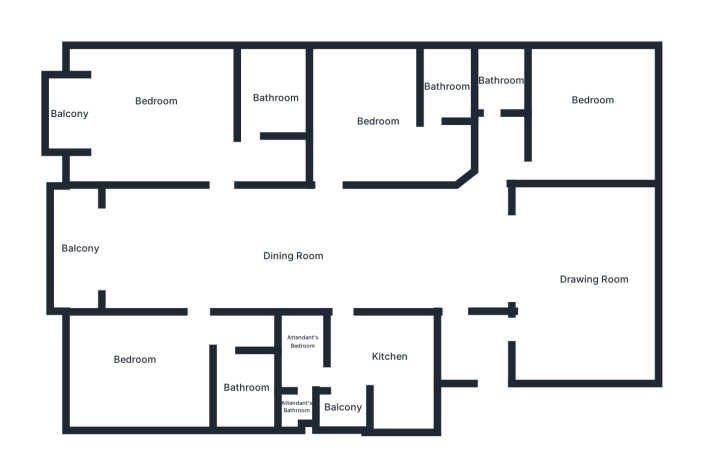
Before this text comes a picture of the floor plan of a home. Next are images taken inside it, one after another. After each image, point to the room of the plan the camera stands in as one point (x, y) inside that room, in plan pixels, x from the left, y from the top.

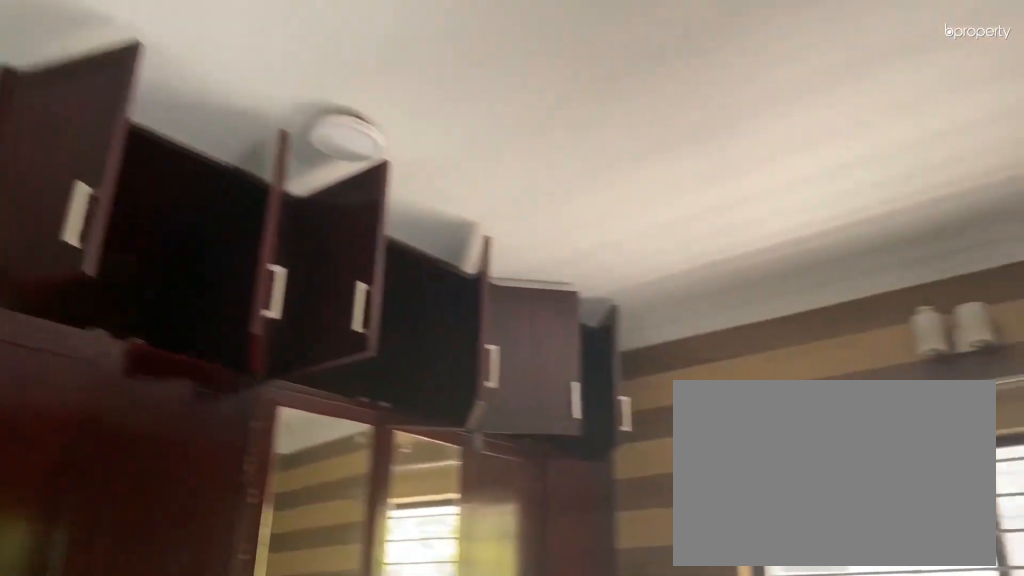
(591, 104)
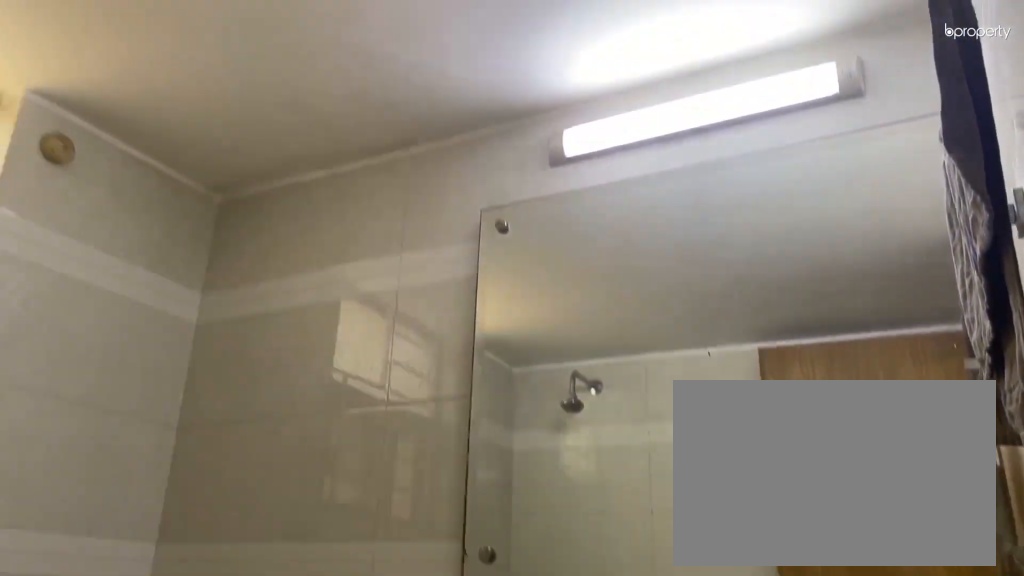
(497, 74)
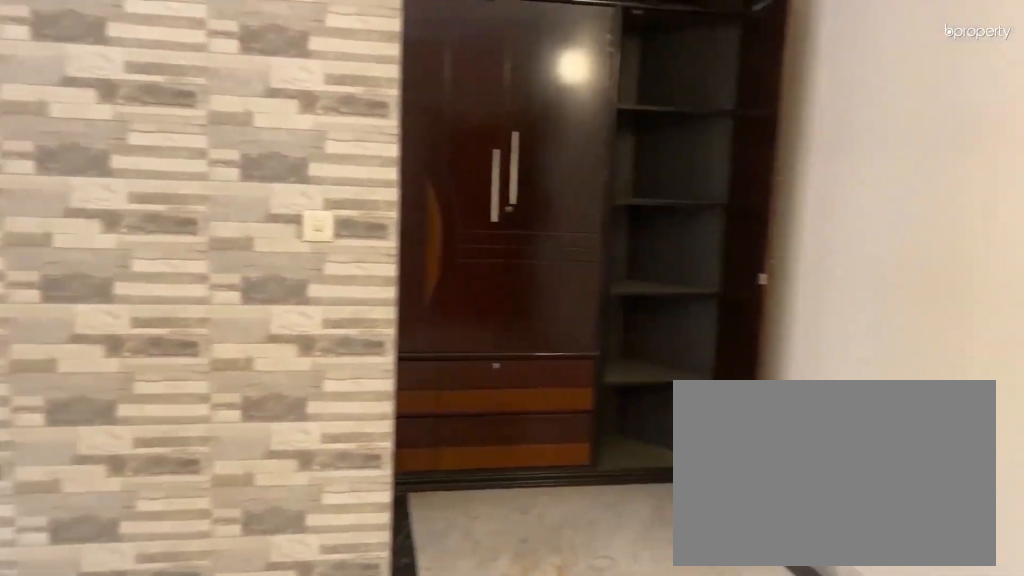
(390, 126)
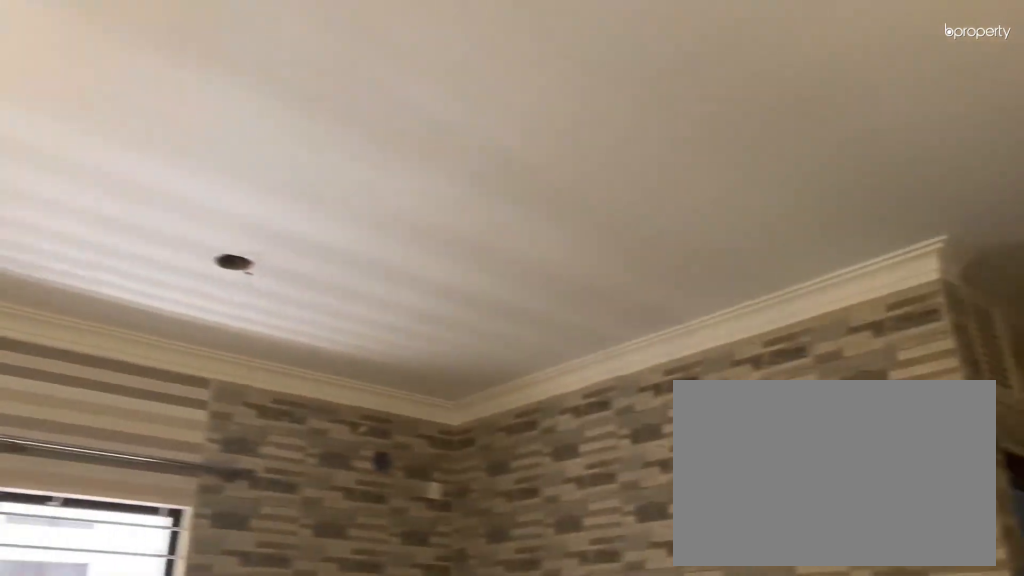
(390, 126)
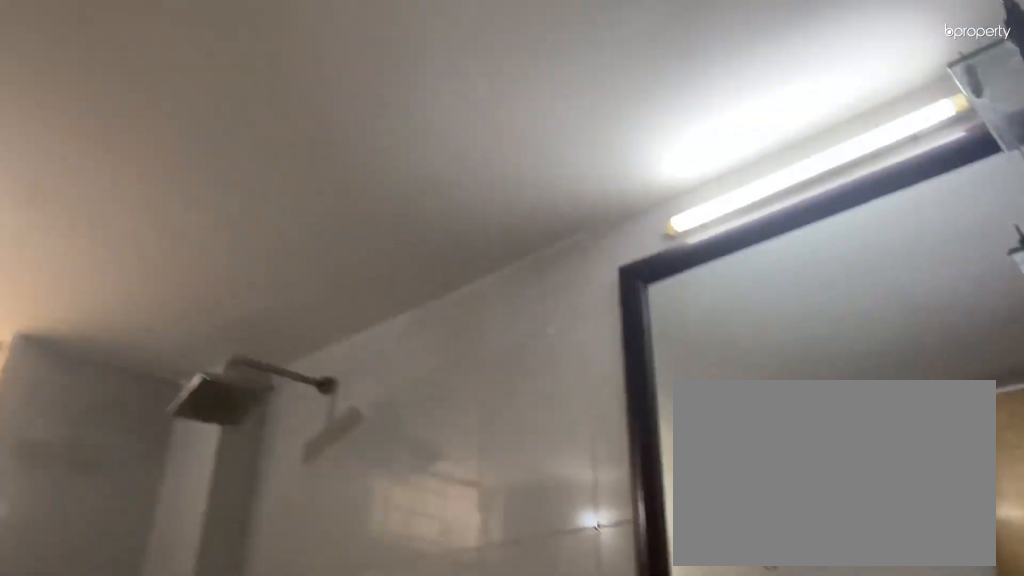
(448, 84)
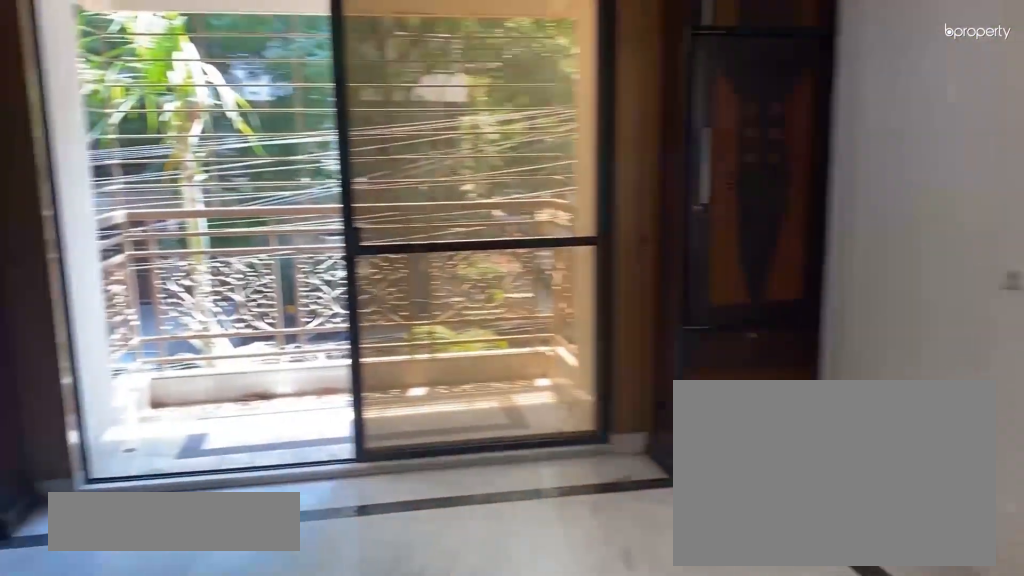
(162, 111)
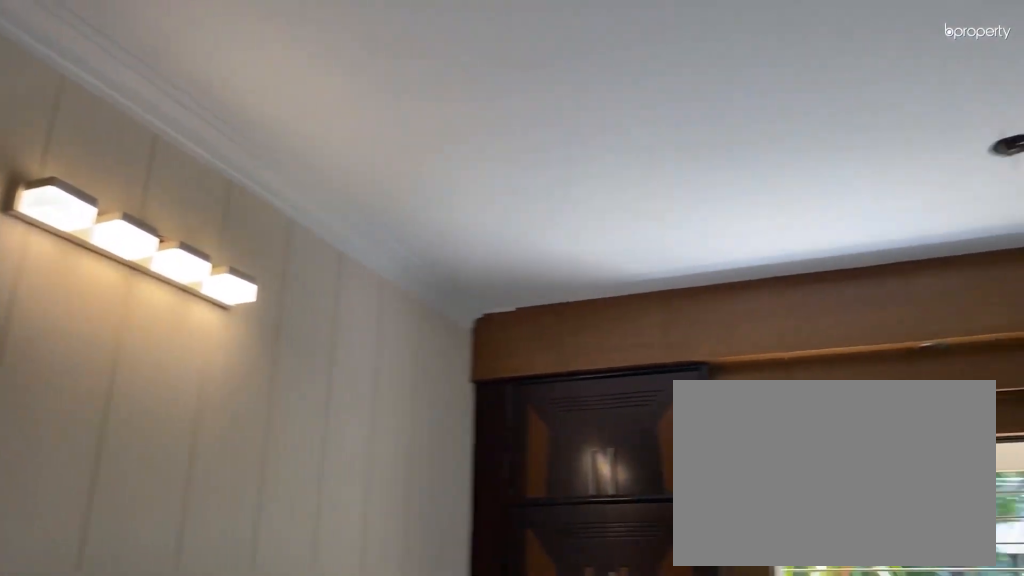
(170, 119)
